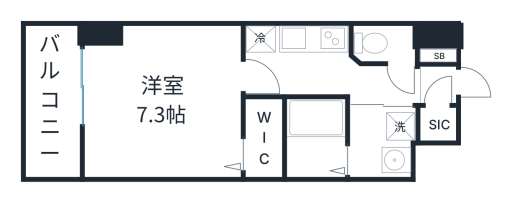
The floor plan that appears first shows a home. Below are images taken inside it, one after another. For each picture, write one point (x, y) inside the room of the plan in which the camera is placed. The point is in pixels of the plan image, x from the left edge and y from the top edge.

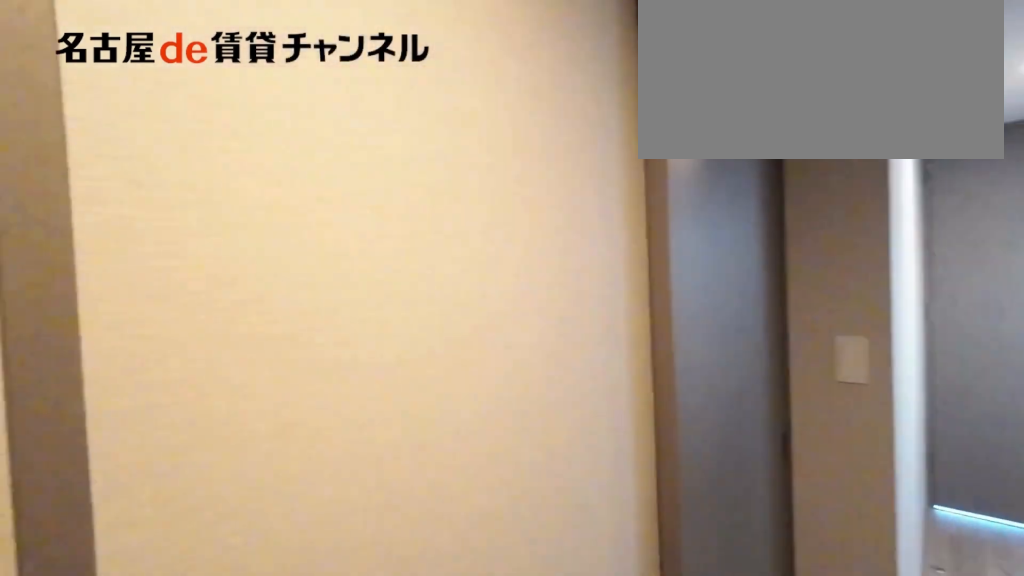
(438, 85)
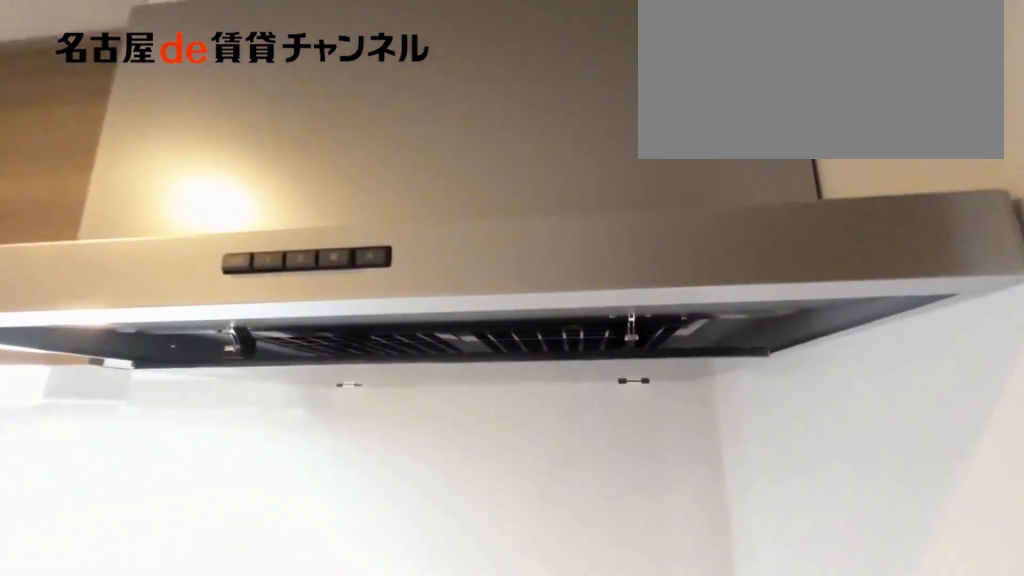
(297, 38)
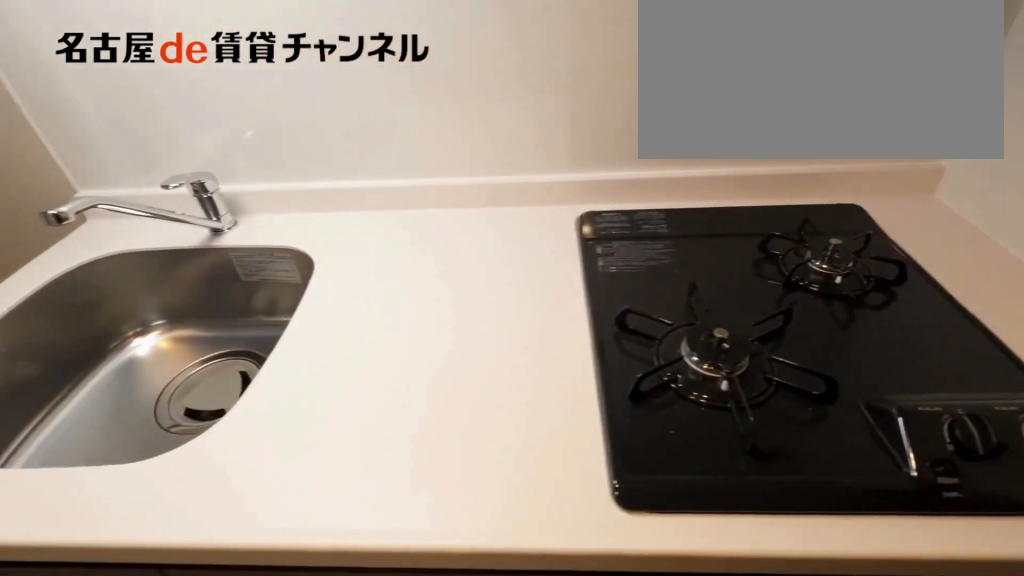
(297, 38)
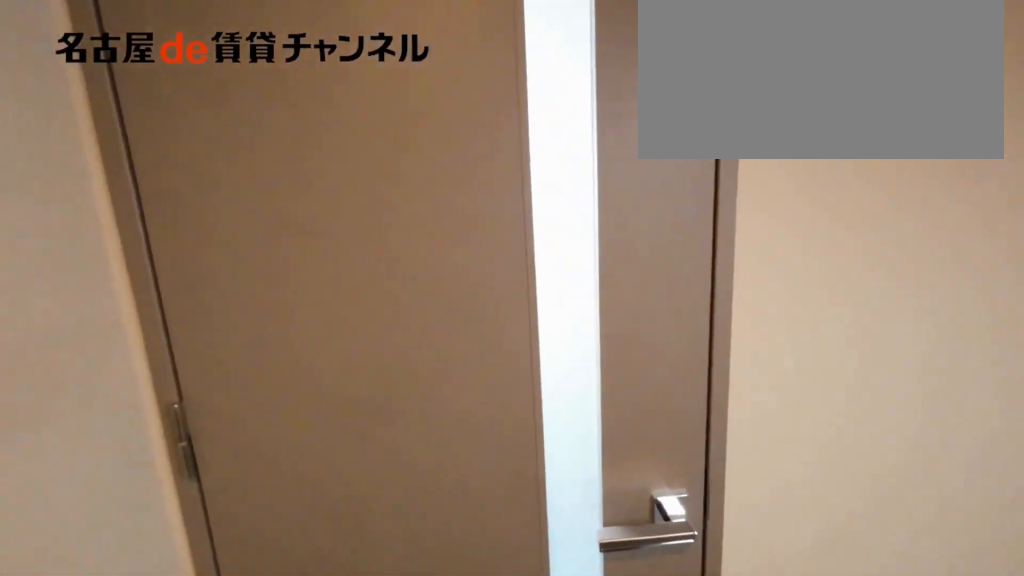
(328, 77)
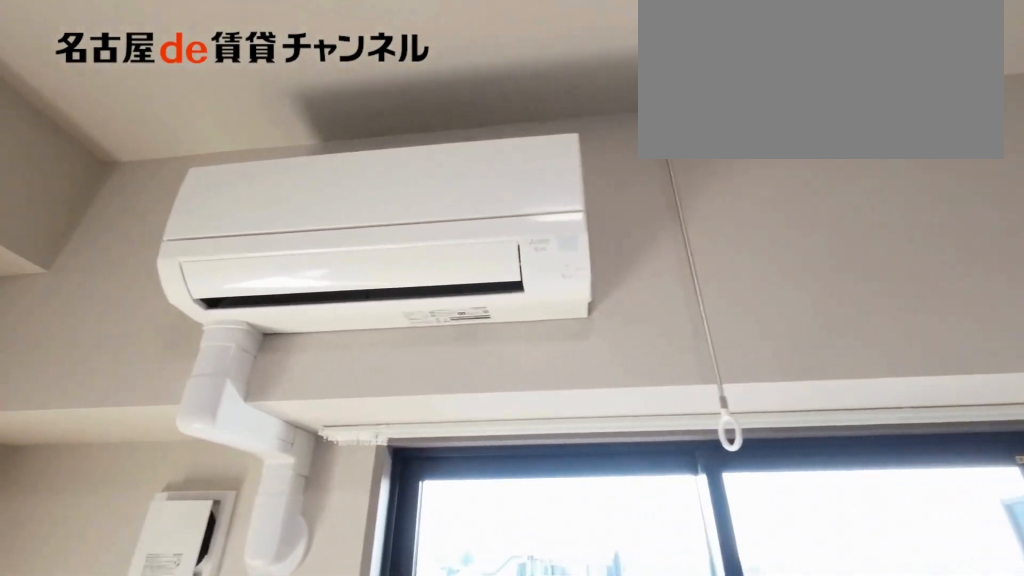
(164, 103)
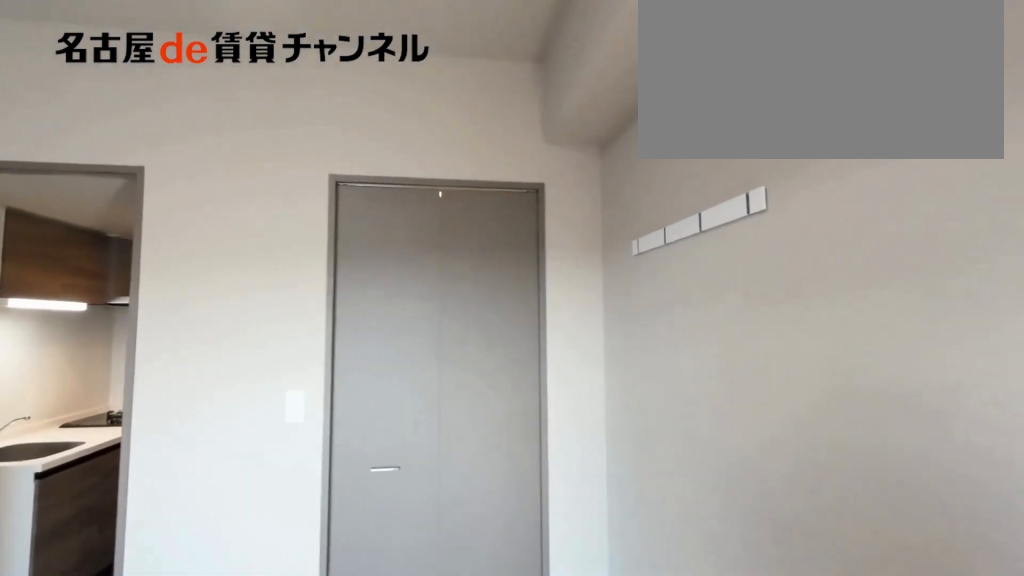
(164, 103)
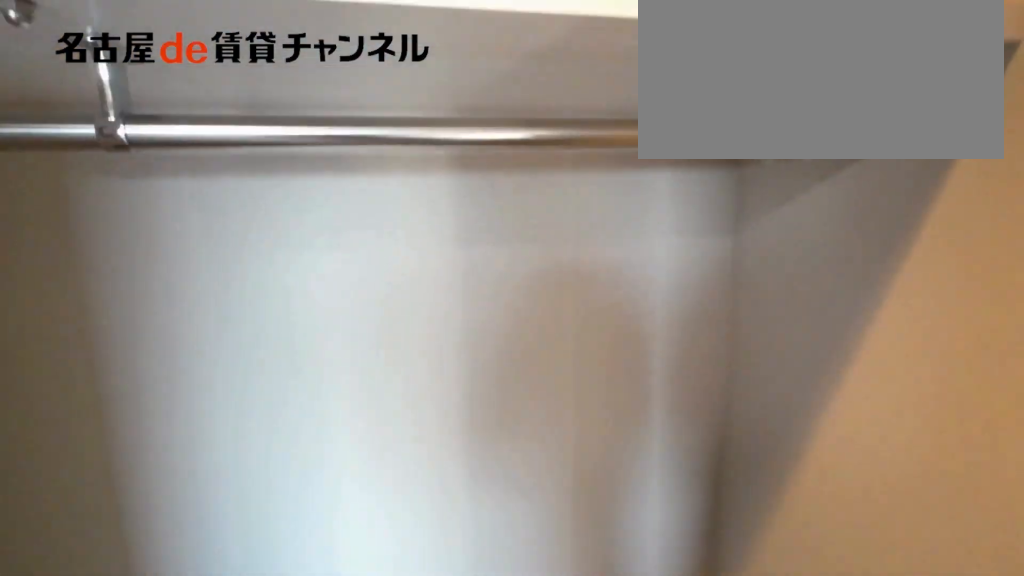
(263, 138)
